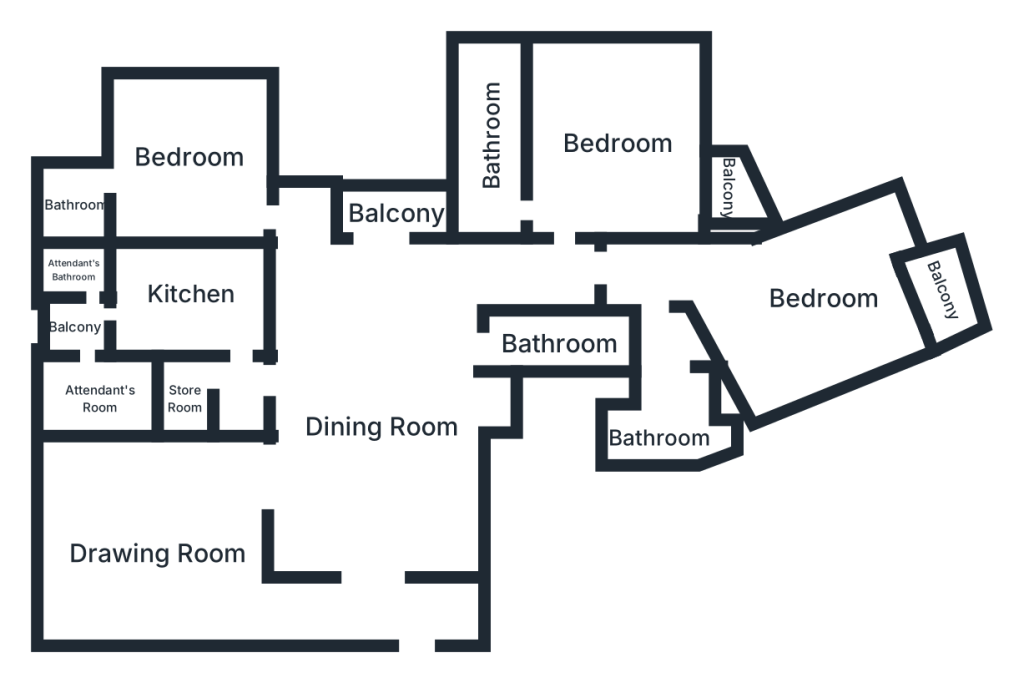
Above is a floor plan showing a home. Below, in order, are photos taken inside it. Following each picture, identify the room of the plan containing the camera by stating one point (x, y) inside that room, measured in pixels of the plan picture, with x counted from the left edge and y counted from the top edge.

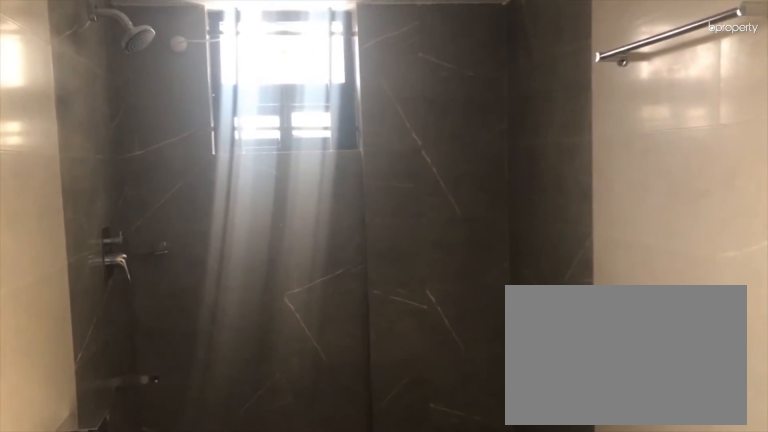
(493, 132)
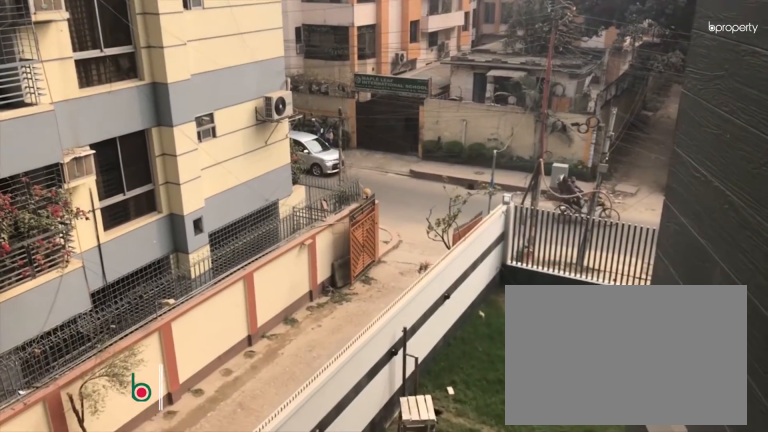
(727, 183)
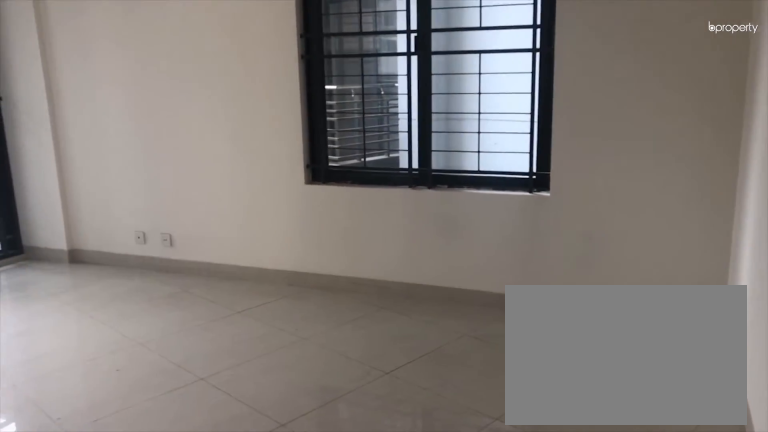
(822, 298)
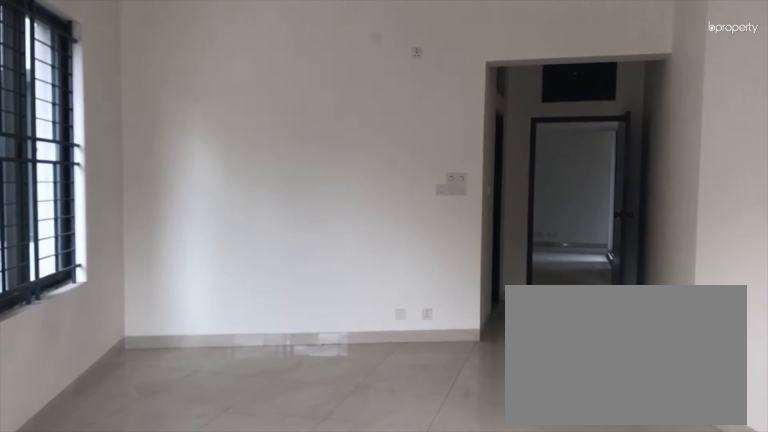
(822, 298)
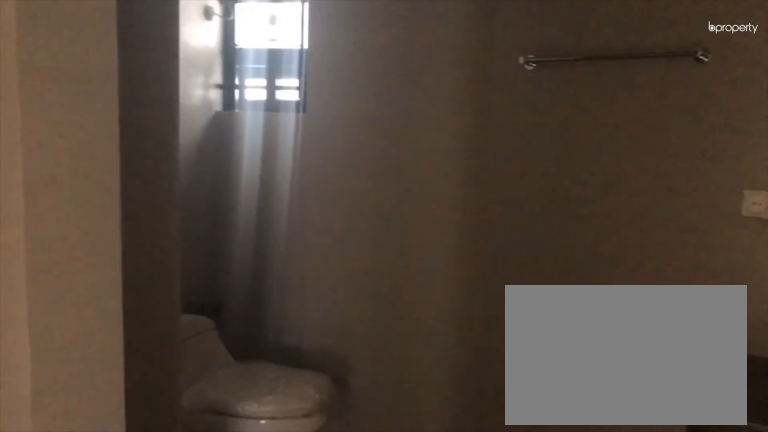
(672, 421)
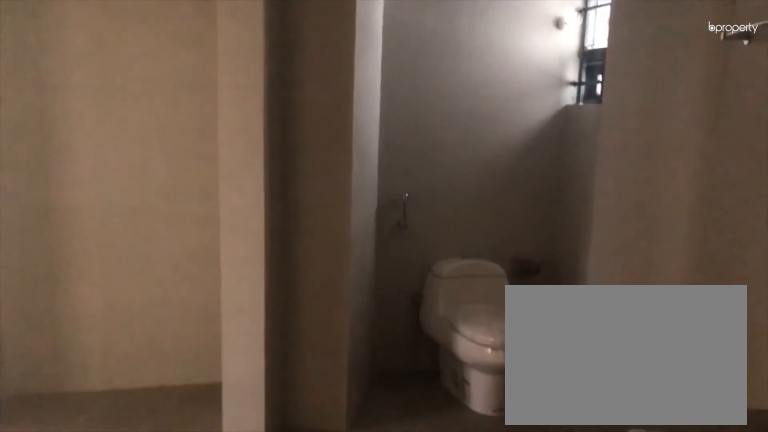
(672, 421)
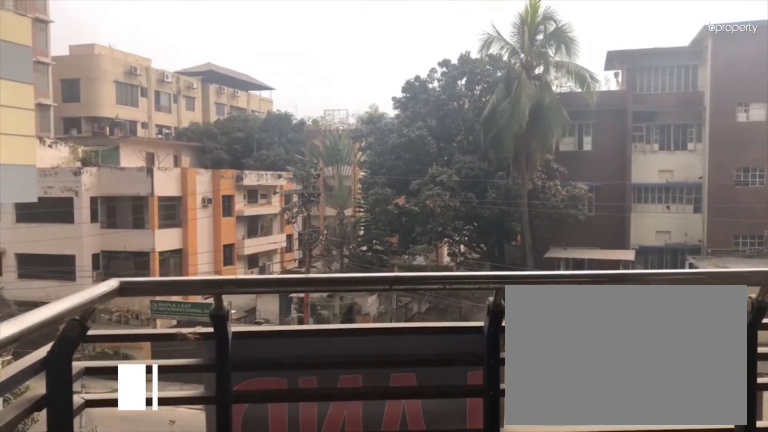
(947, 295)
